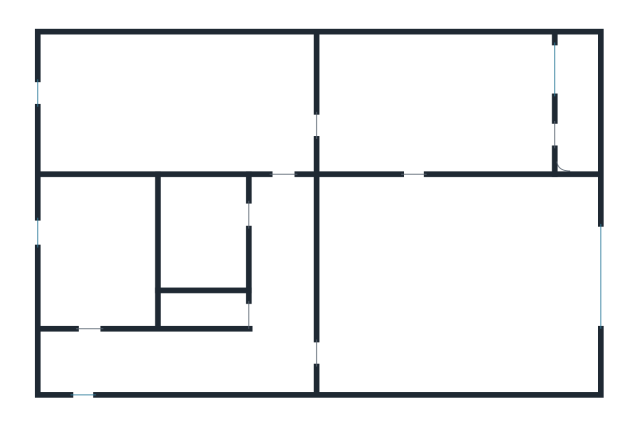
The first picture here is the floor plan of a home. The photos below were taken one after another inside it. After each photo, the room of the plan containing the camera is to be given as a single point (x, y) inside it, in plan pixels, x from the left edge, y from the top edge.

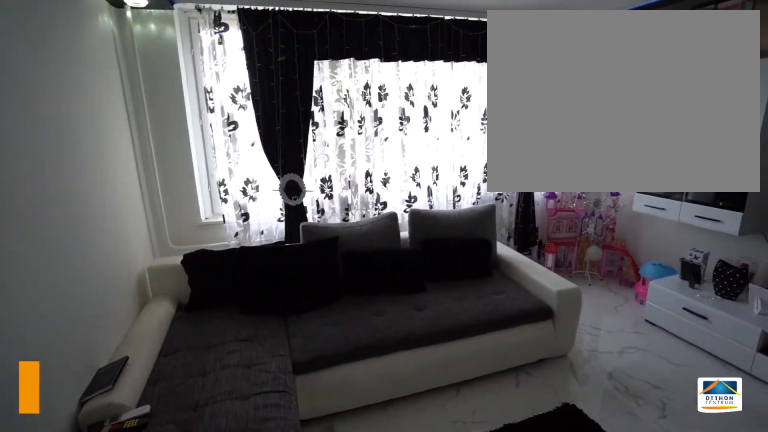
(454, 285)
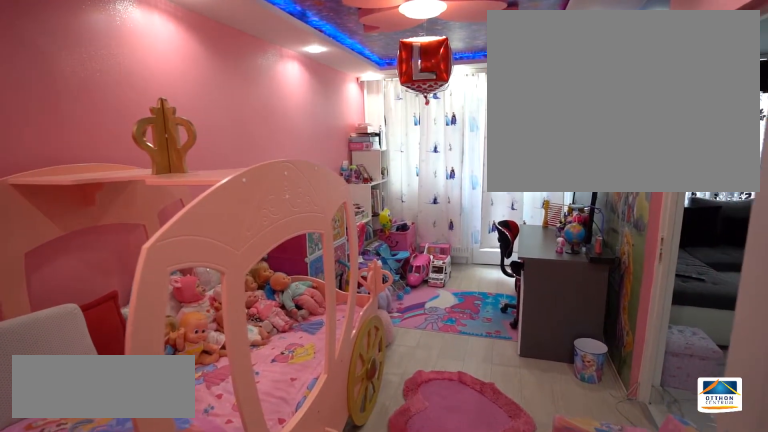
(432, 96)
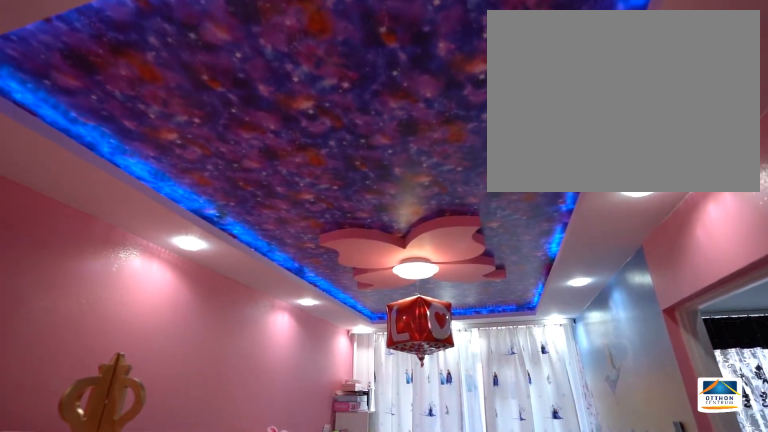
(432, 95)
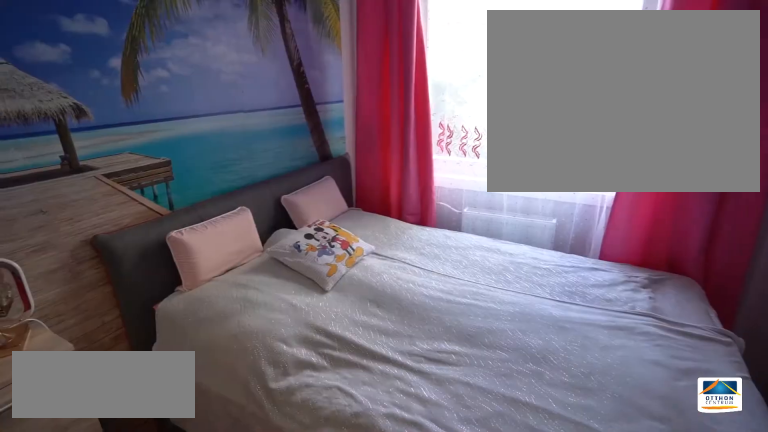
(175, 110)
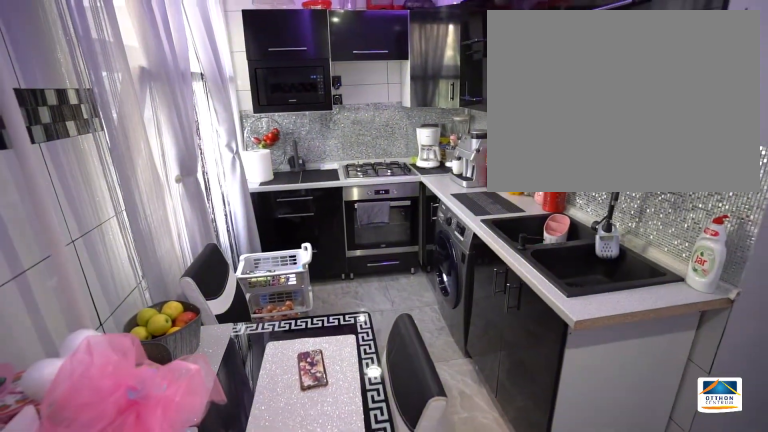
(93, 257)
